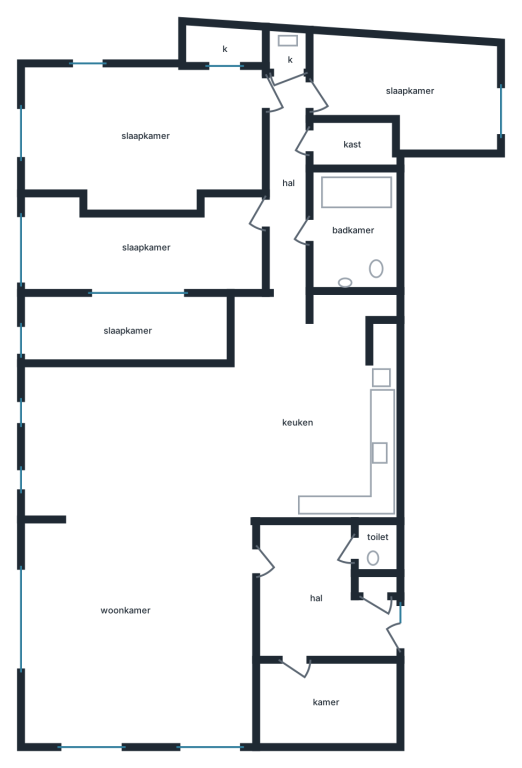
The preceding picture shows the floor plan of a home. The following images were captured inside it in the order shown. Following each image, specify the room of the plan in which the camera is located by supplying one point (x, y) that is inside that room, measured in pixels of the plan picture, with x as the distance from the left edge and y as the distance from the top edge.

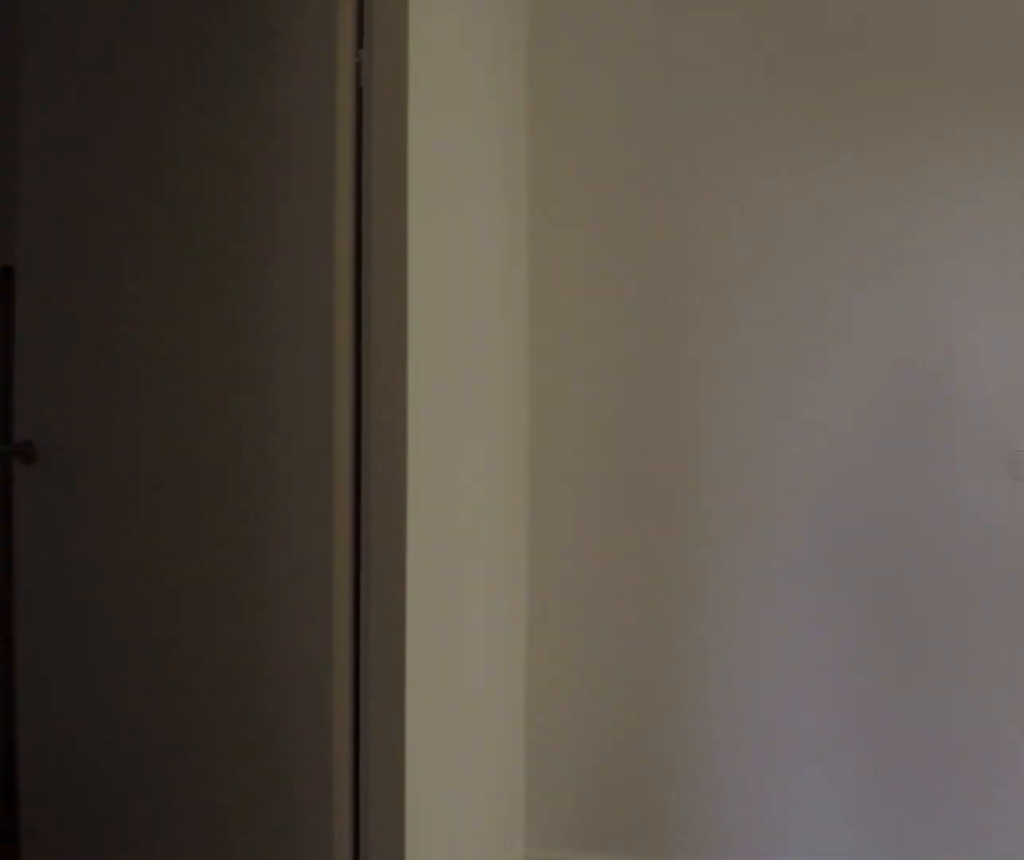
(316, 596)
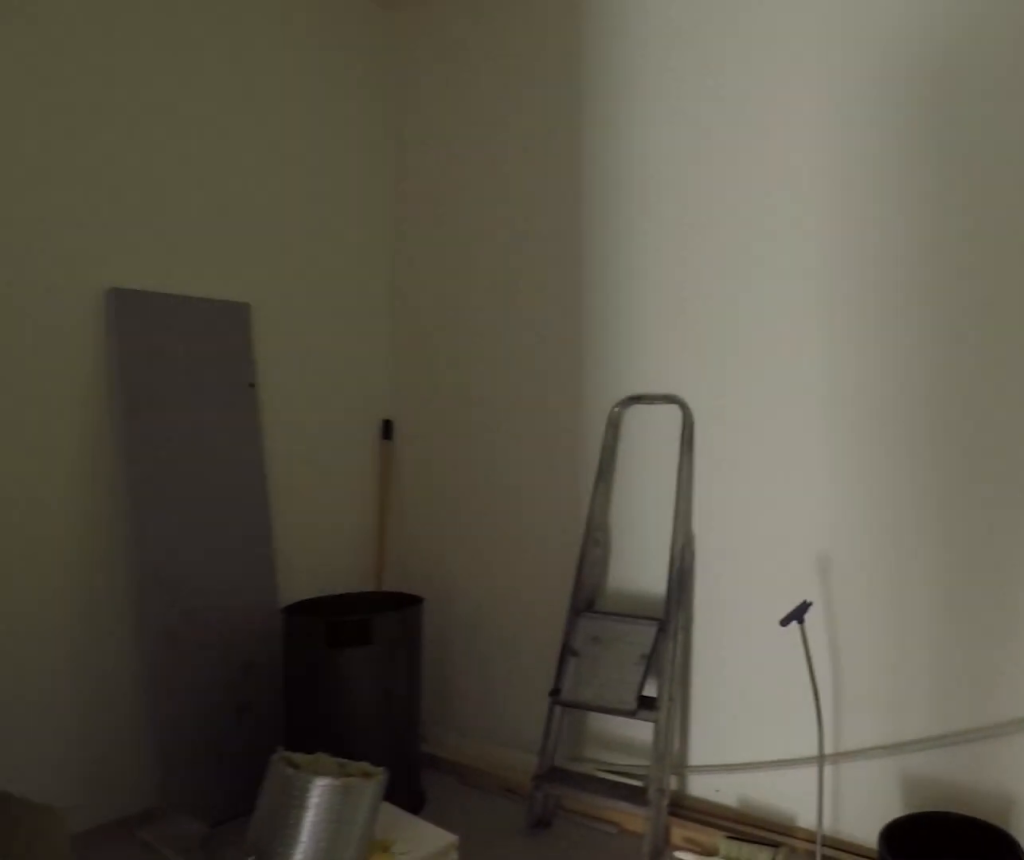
(325, 700)
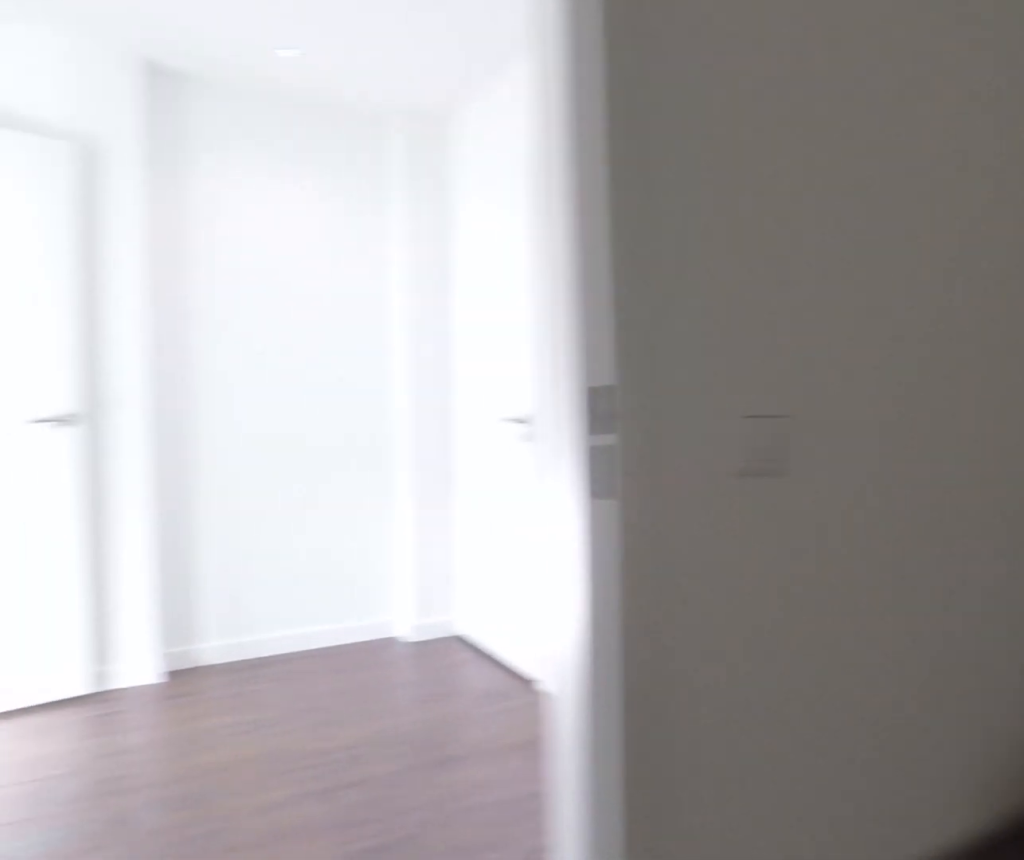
(325, 700)
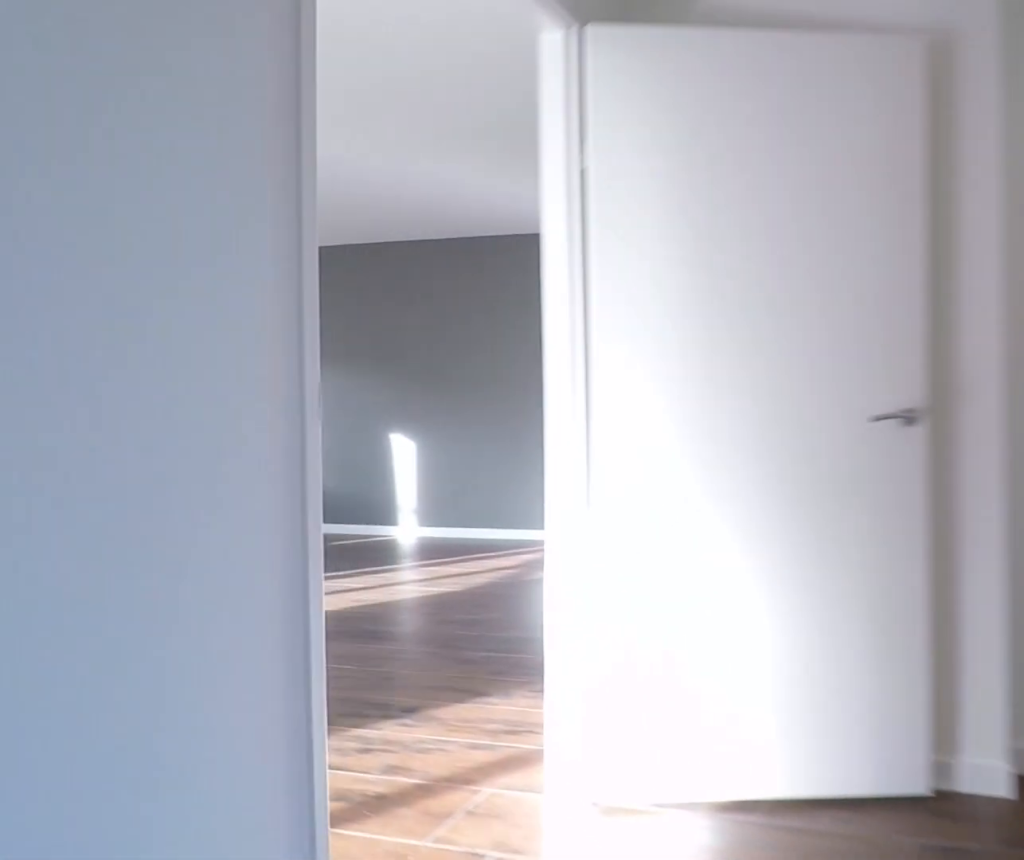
(316, 596)
